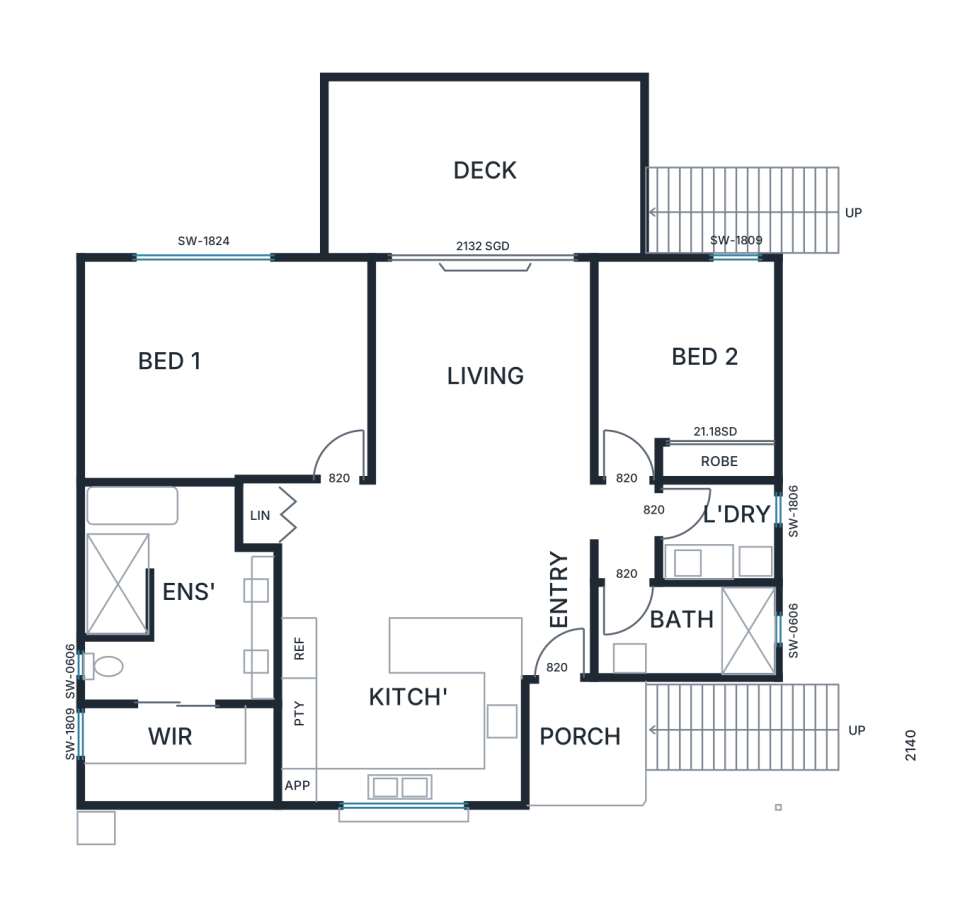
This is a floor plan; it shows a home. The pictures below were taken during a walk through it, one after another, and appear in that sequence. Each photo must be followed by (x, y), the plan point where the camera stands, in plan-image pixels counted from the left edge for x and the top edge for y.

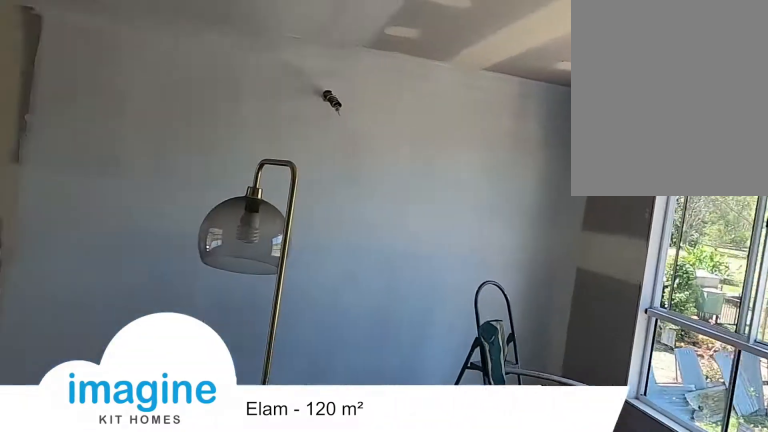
(298, 409)
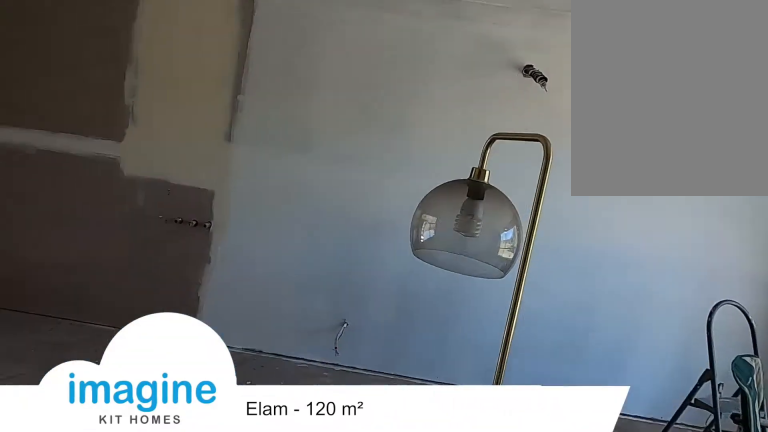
(272, 403)
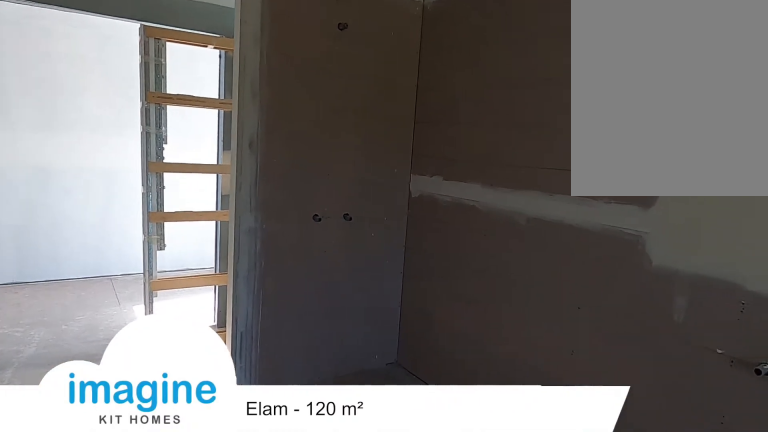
(172, 432)
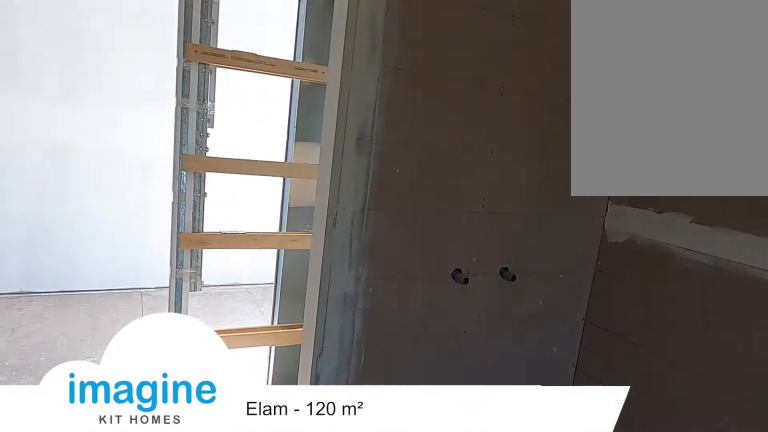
(175, 503)
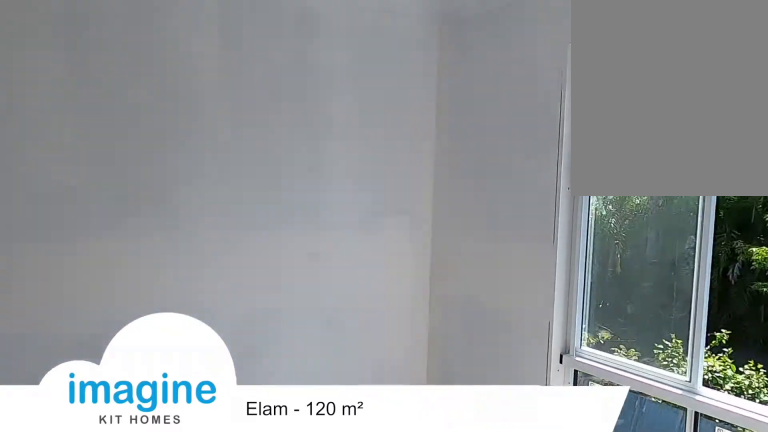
(185, 621)
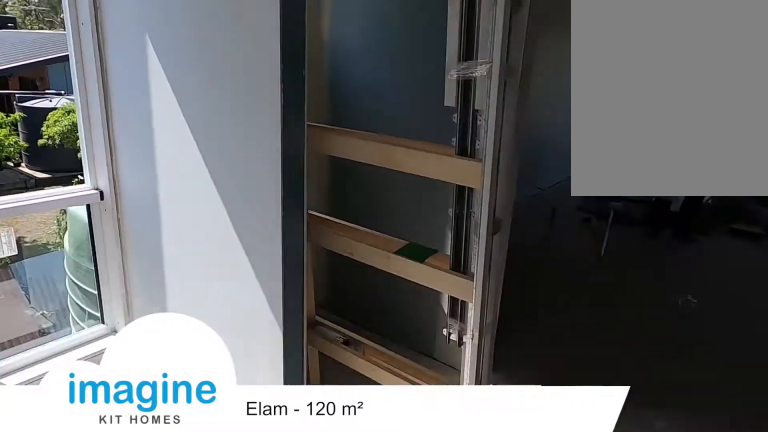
(185, 639)
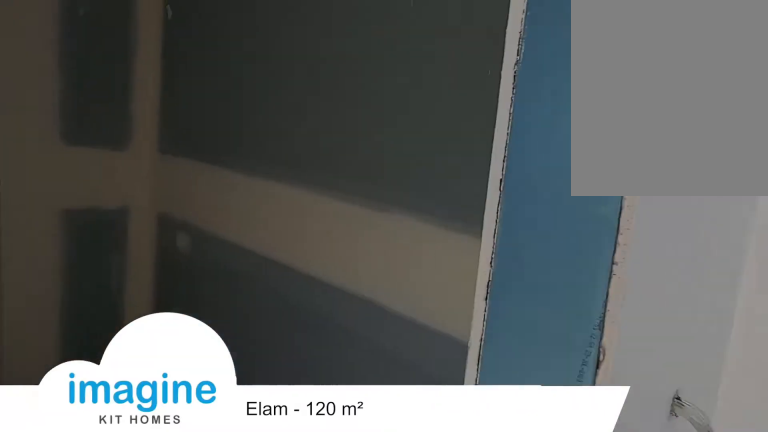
(185, 632)
